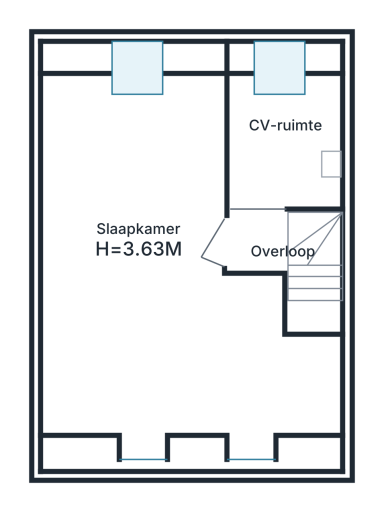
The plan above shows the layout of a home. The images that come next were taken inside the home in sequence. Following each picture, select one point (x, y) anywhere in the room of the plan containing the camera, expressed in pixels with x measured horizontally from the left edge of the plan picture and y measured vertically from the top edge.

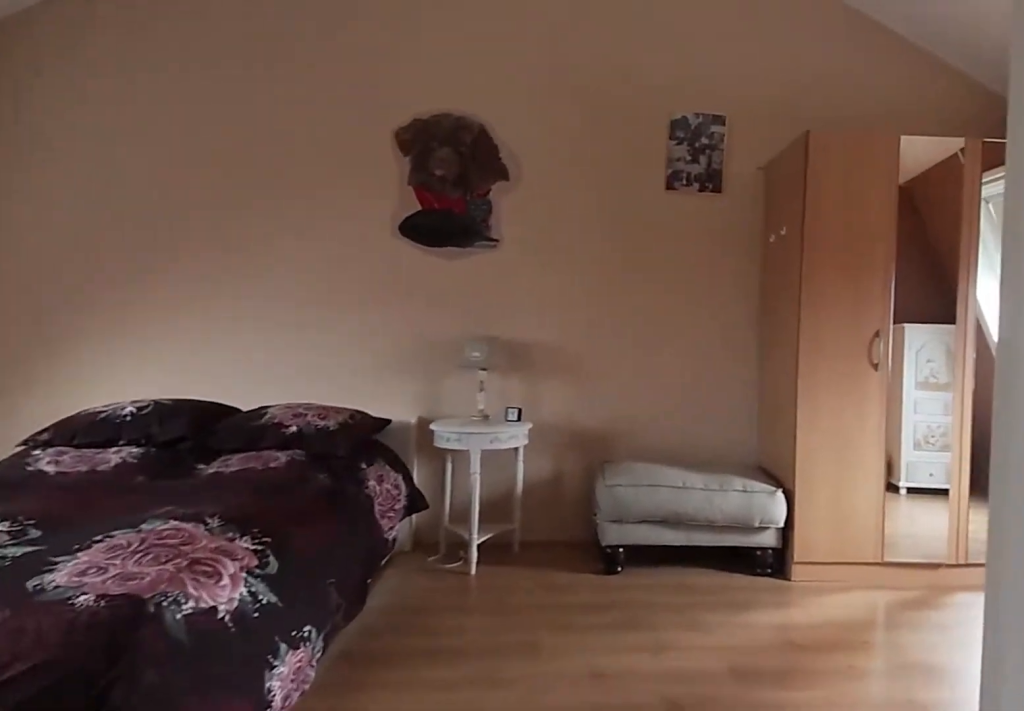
(258, 241)
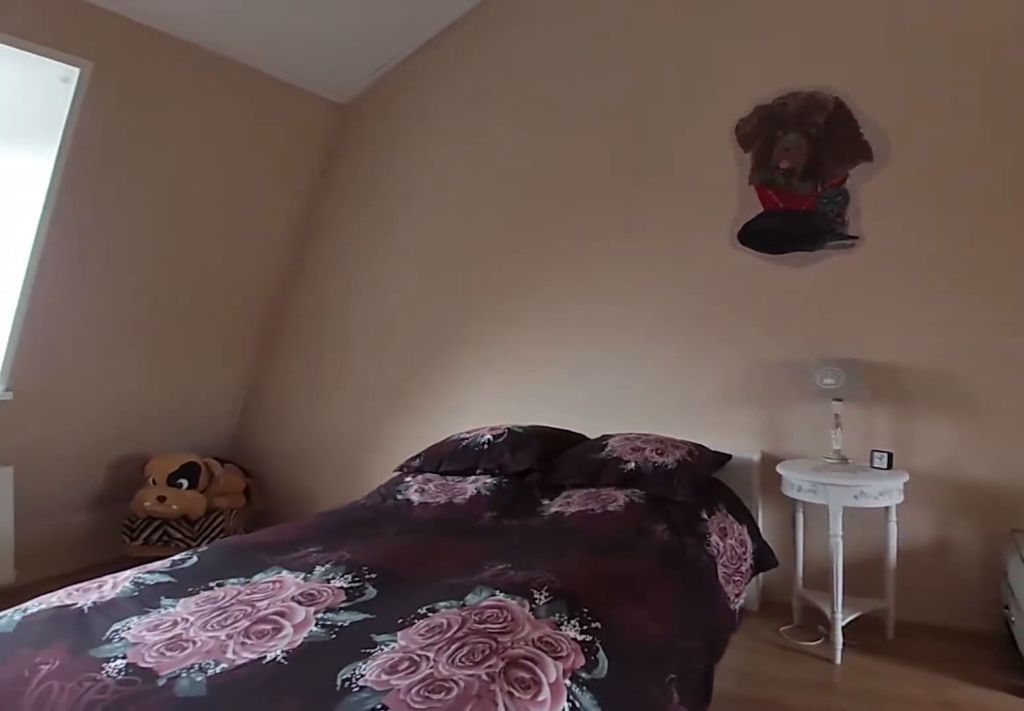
(134, 242)
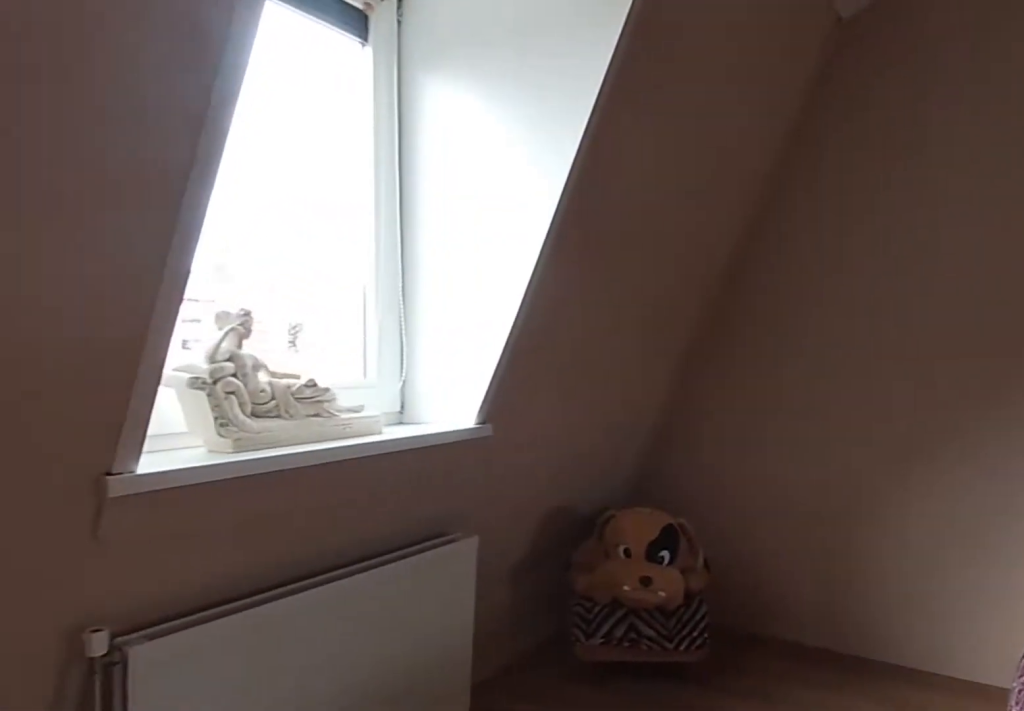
(134, 242)
